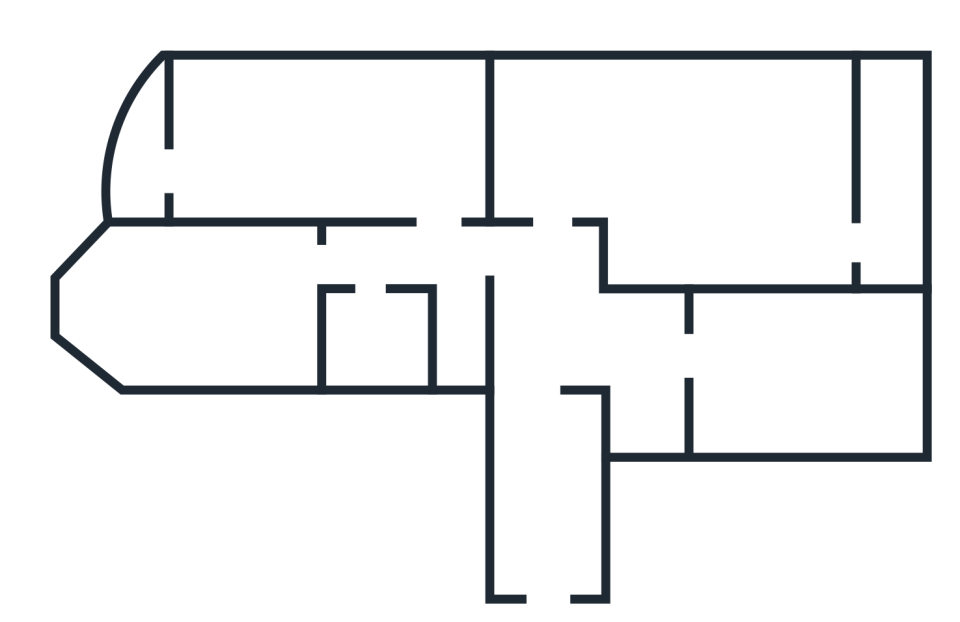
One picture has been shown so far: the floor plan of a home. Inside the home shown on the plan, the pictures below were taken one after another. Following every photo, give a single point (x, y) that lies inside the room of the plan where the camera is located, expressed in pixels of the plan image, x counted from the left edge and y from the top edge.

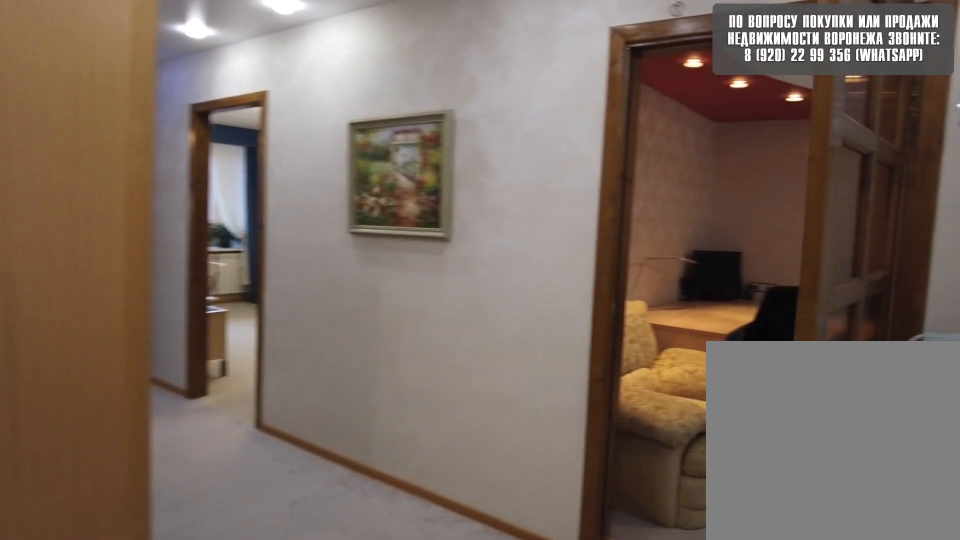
(564, 343)
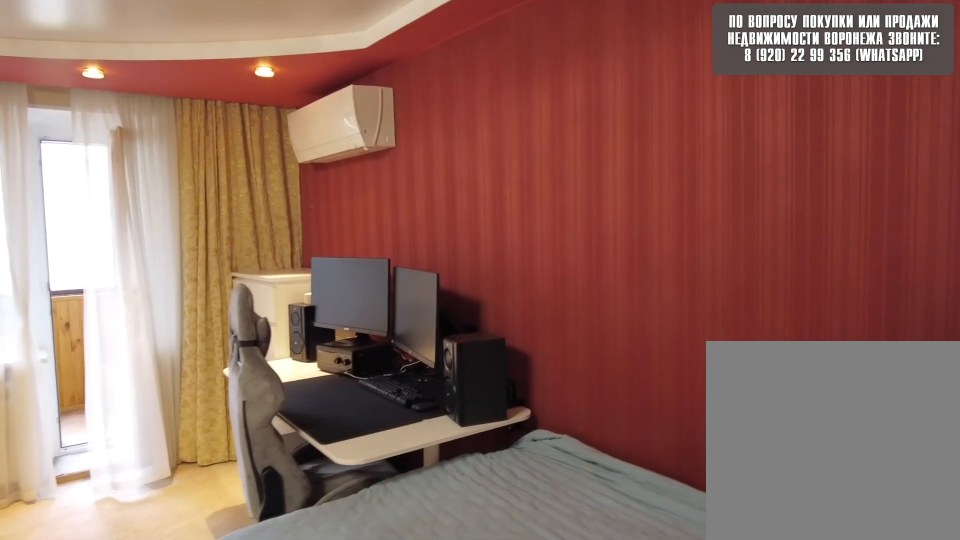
(625, 156)
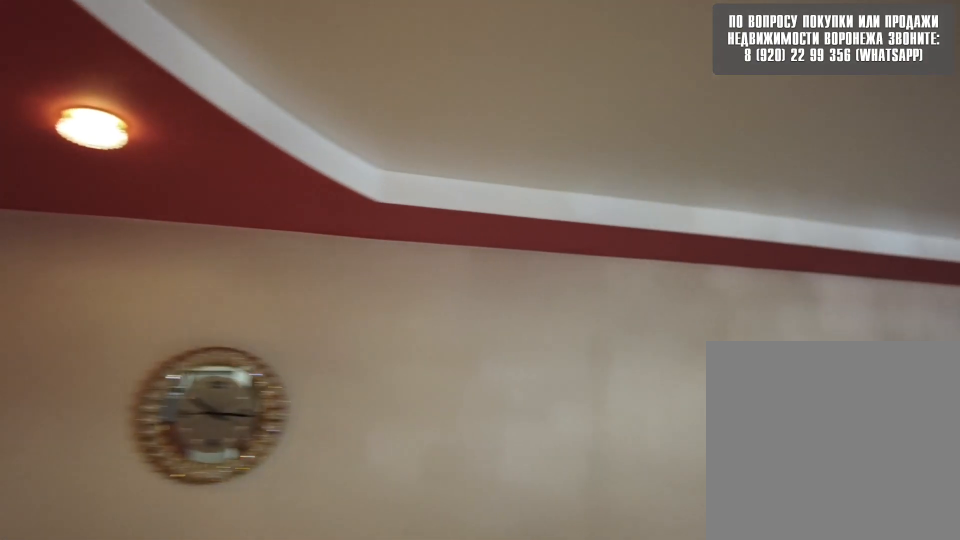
(625, 156)
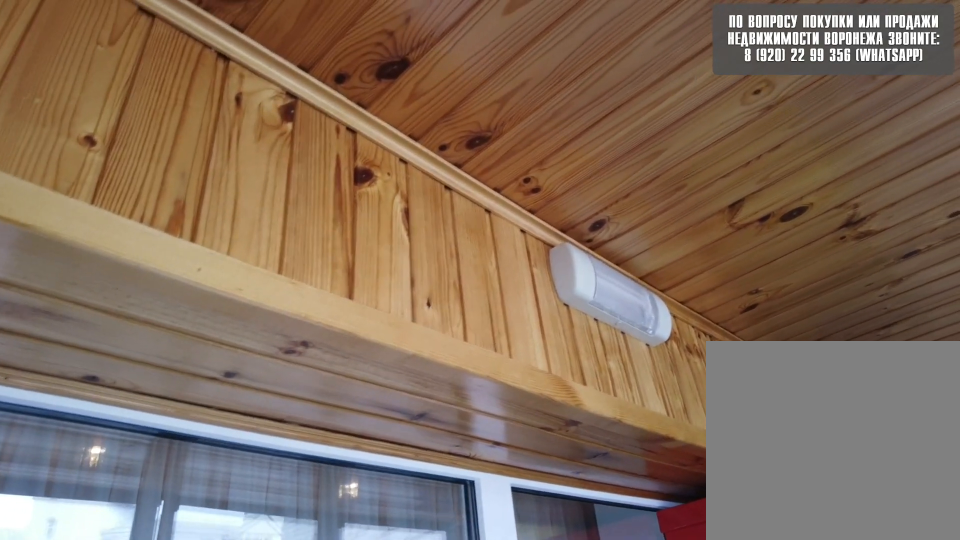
(911, 234)
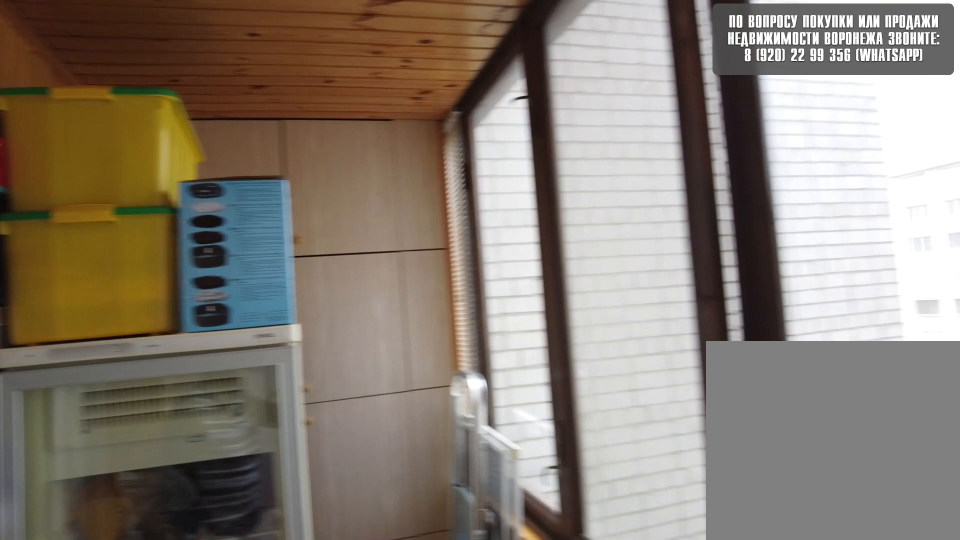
(911, 234)
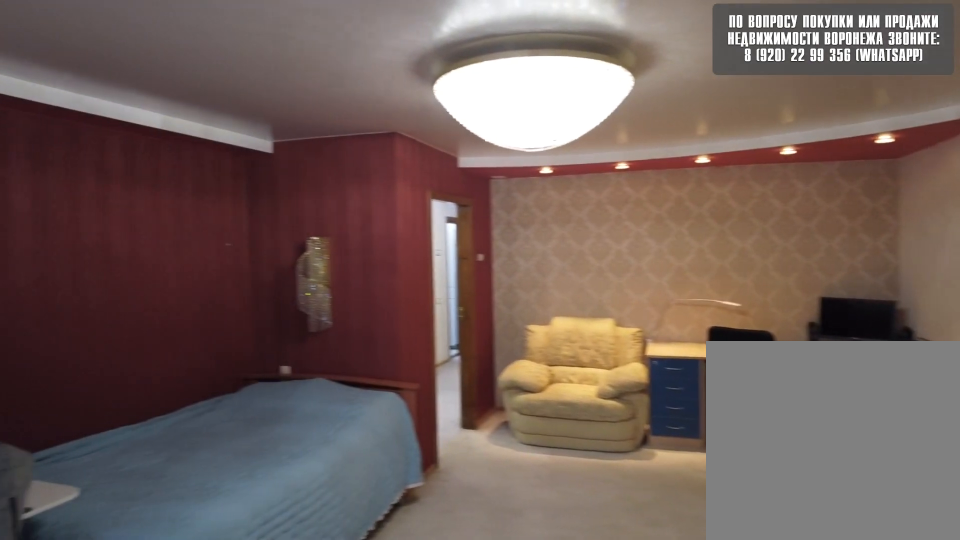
(757, 228)
